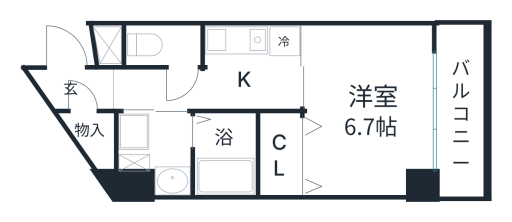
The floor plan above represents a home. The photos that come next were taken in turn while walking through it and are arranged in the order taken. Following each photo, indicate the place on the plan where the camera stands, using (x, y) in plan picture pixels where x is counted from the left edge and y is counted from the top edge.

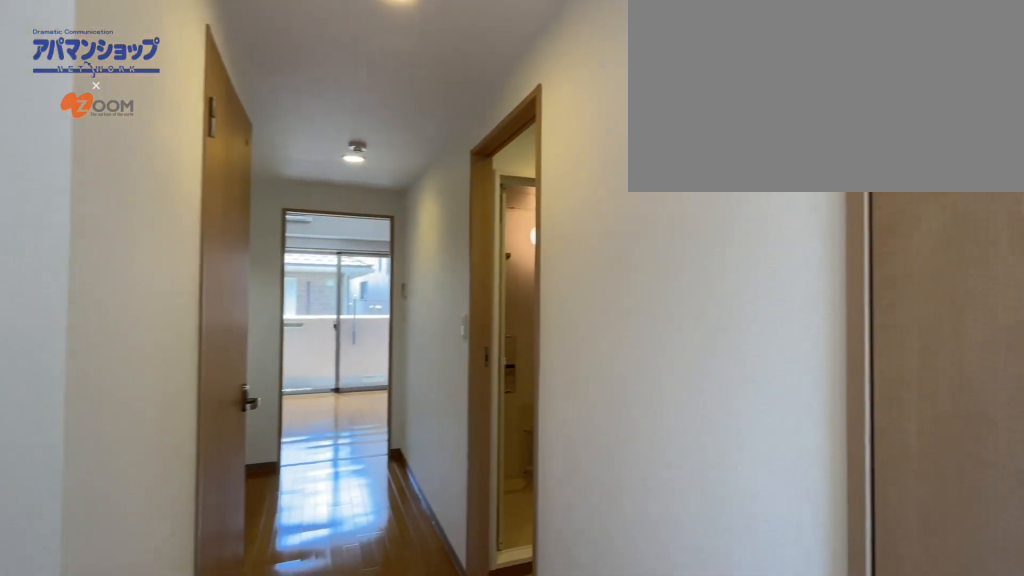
(57, 43)
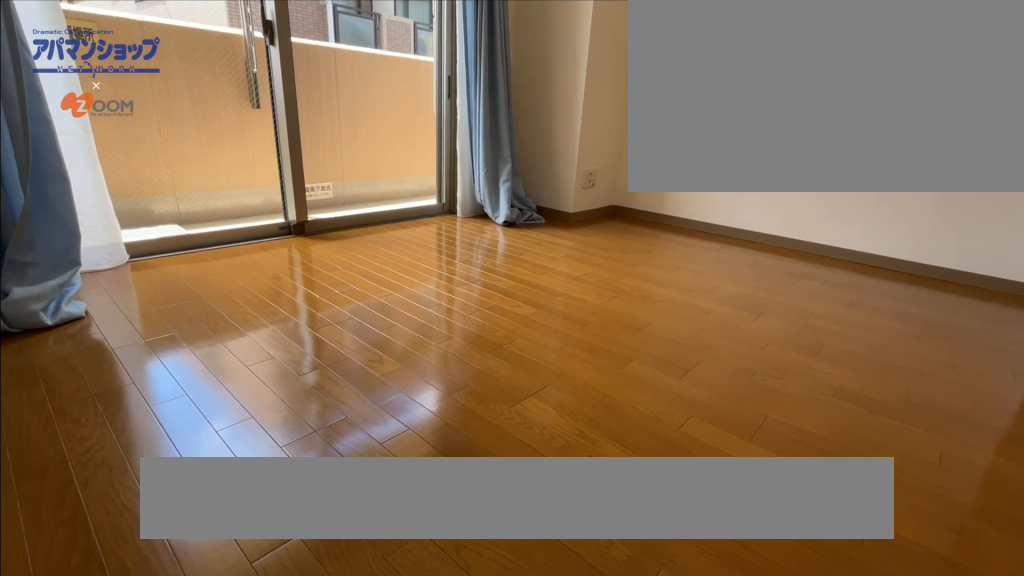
(318, 38)
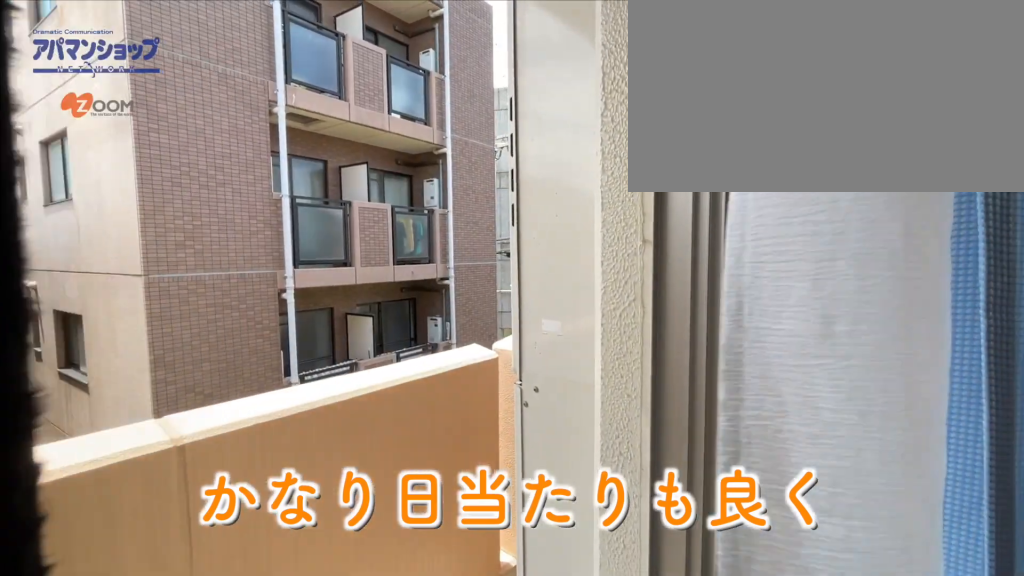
(421, 121)
